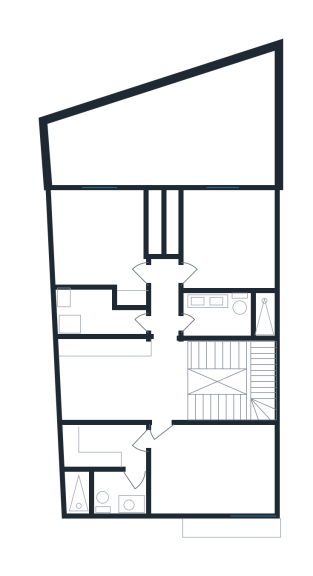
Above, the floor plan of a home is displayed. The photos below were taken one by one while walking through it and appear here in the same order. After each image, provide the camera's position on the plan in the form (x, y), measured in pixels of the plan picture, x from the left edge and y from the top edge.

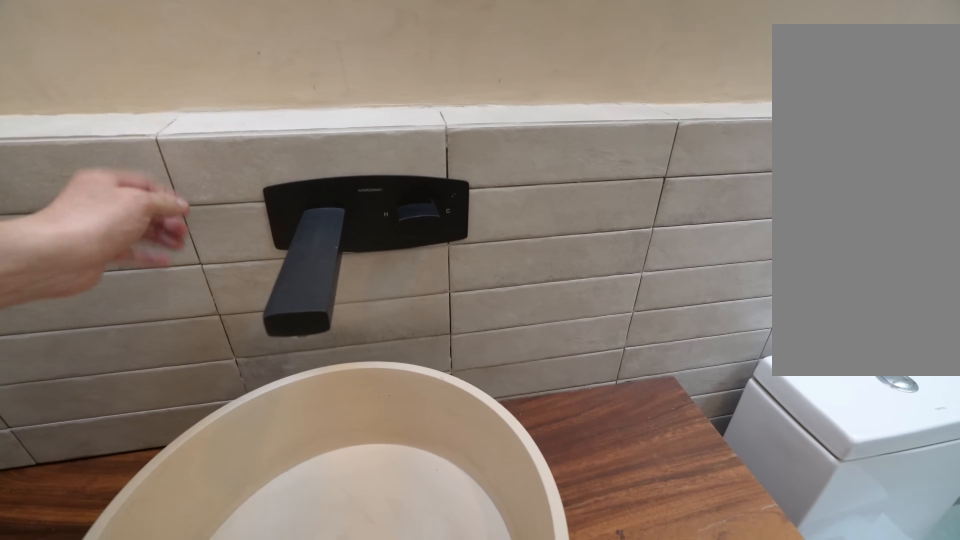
(125, 485)
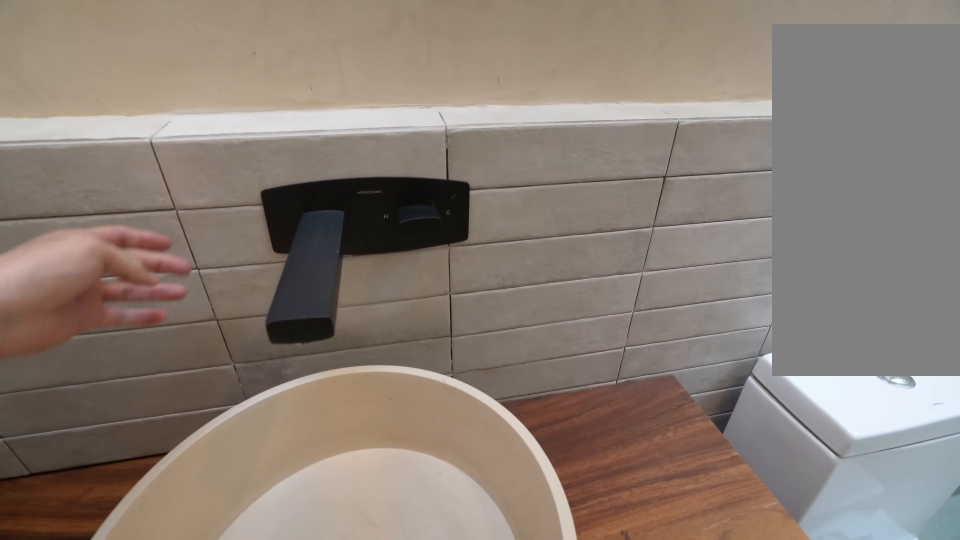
(125, 486)
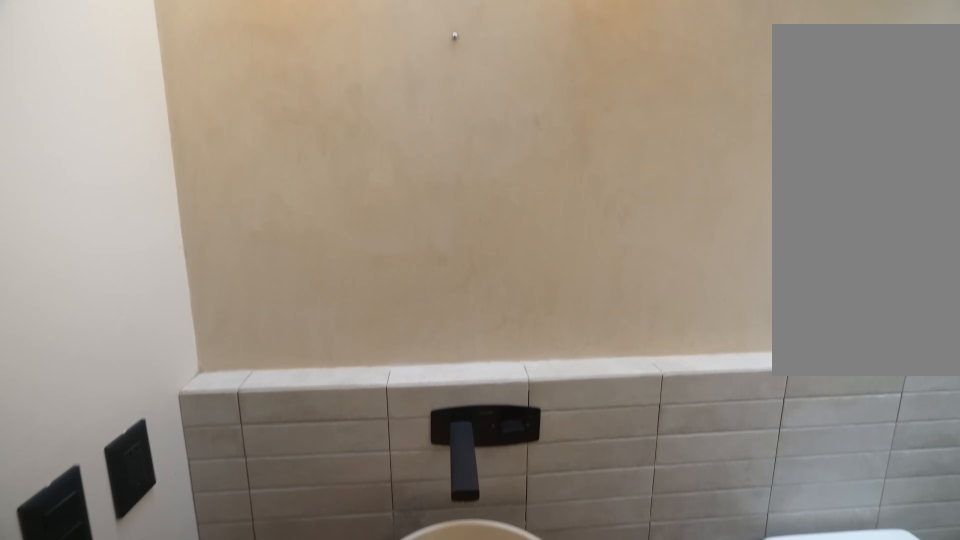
(125, 486)
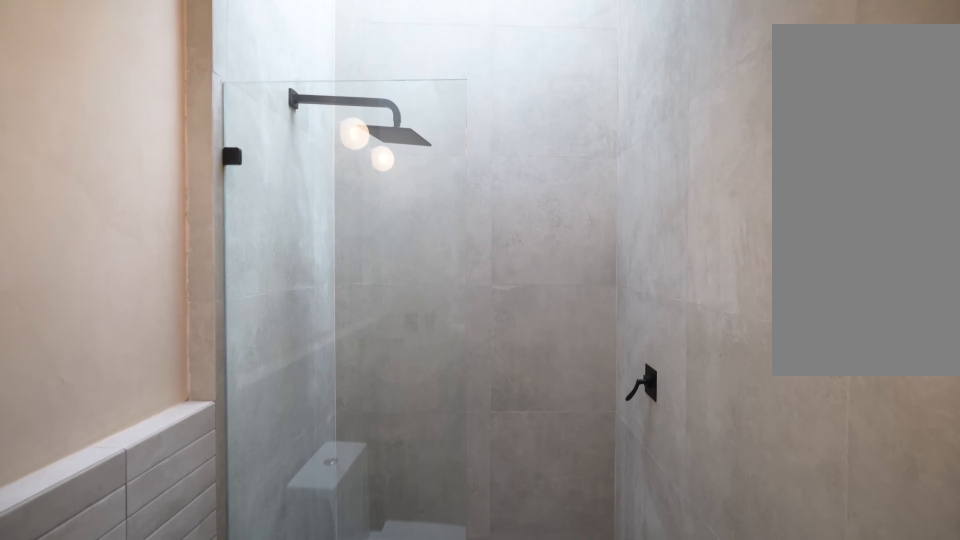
(124, 478)
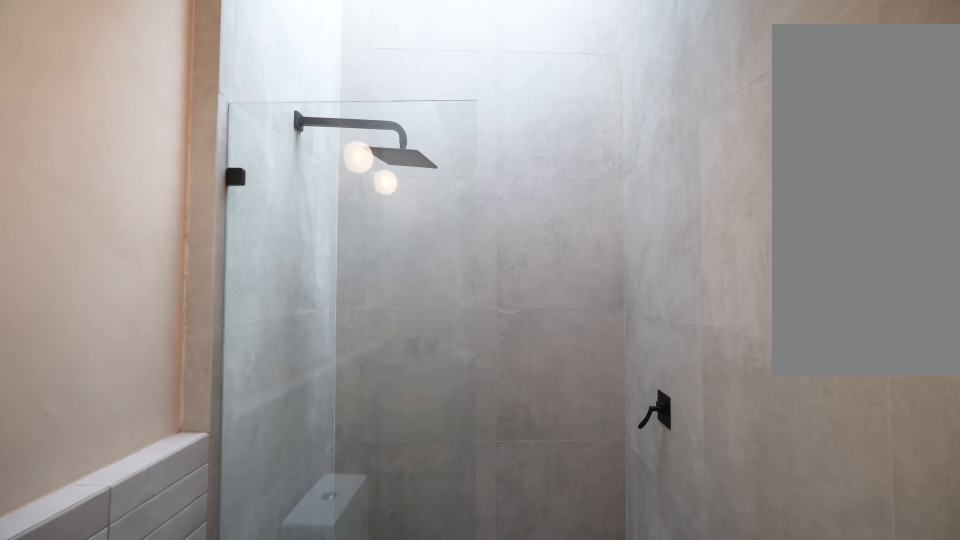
(124, 478)
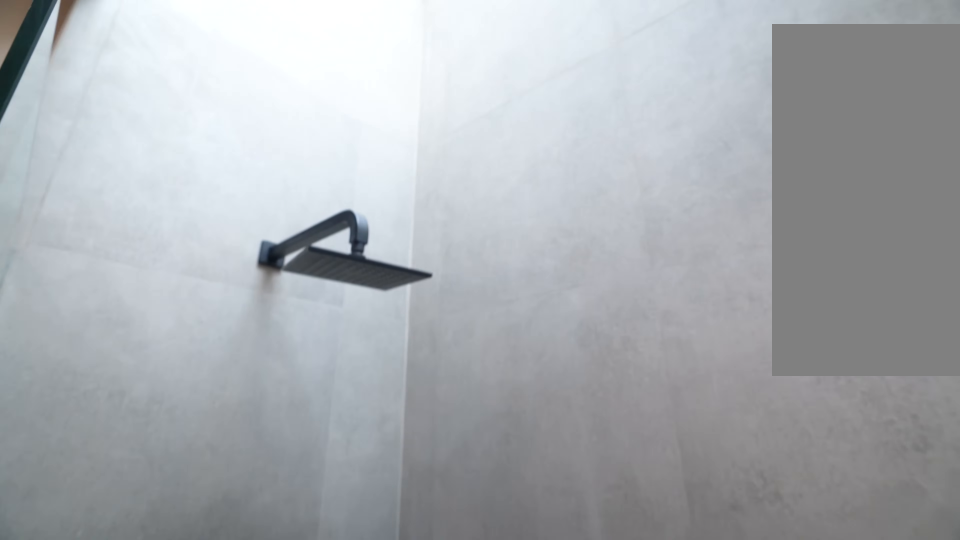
(99, 485)
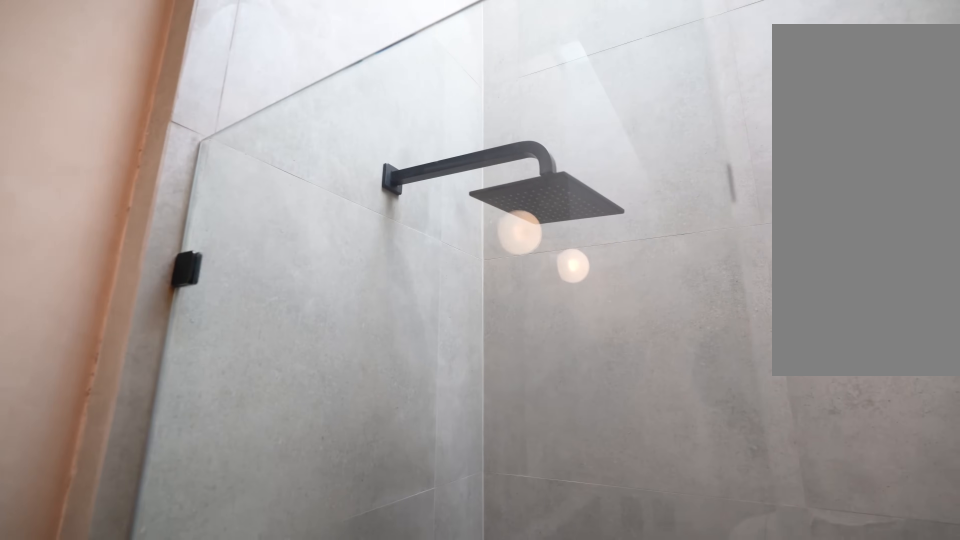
(87, 495)
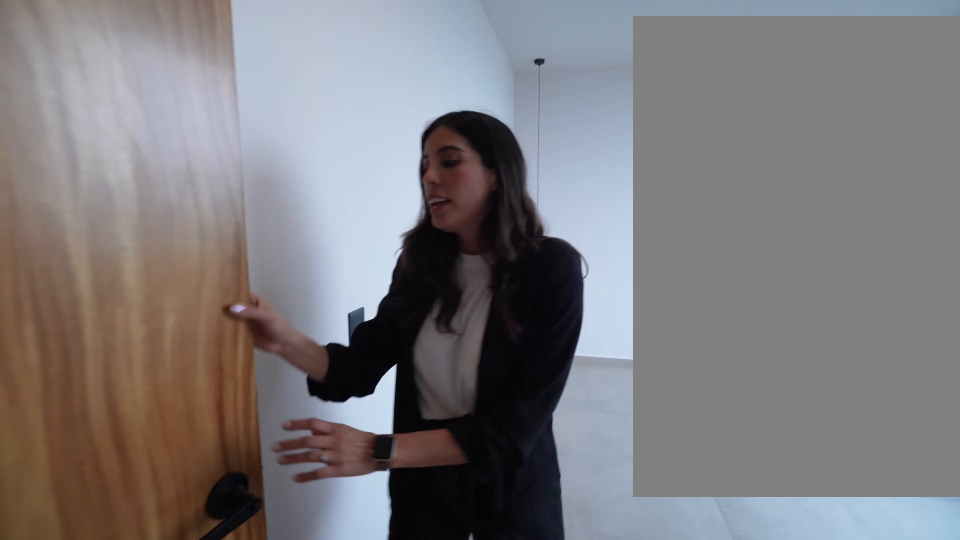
(143, 446)
